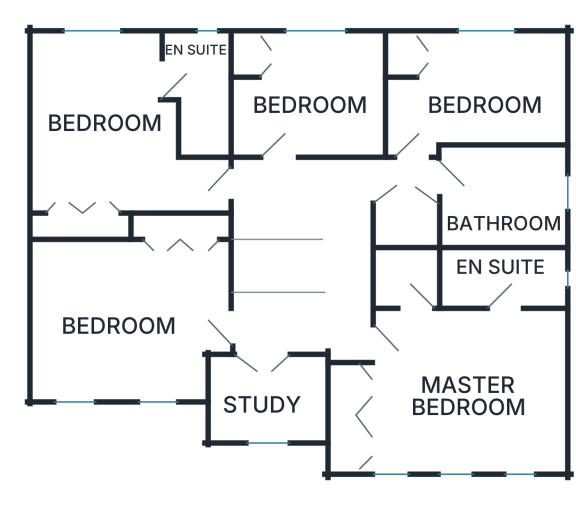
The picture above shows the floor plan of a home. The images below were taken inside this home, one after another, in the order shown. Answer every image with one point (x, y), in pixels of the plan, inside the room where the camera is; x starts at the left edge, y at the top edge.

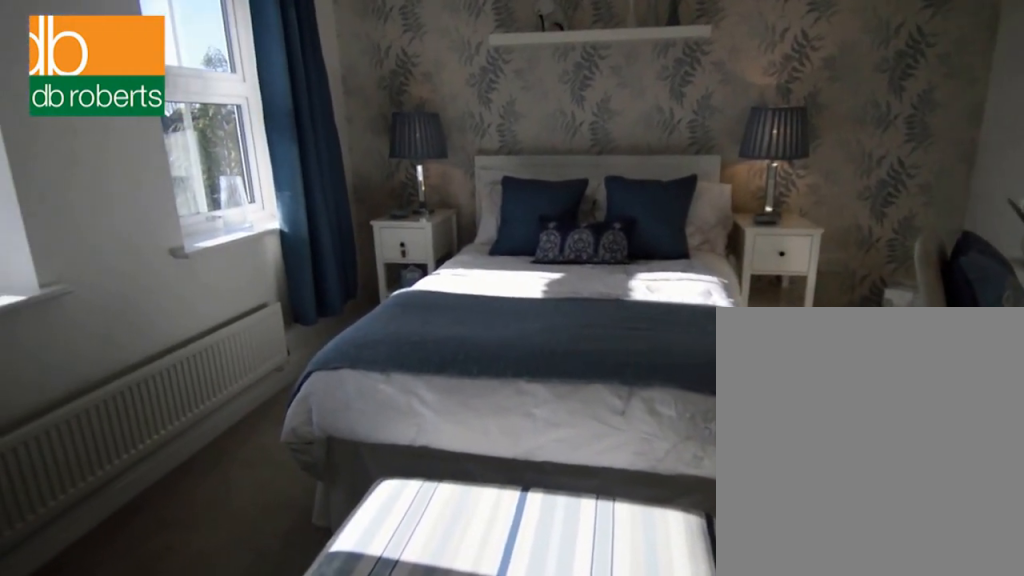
(133, 311)
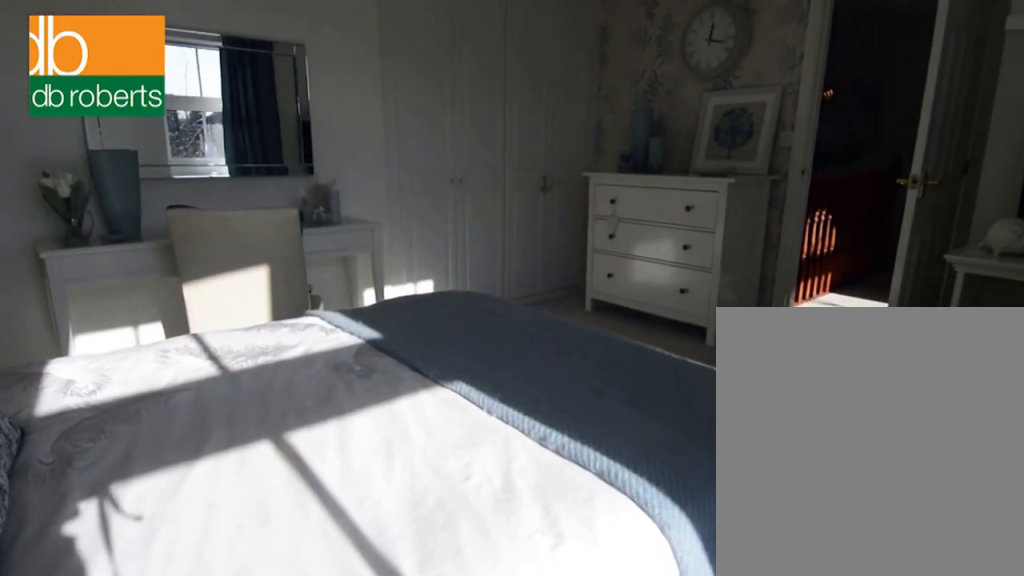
(133, 311)
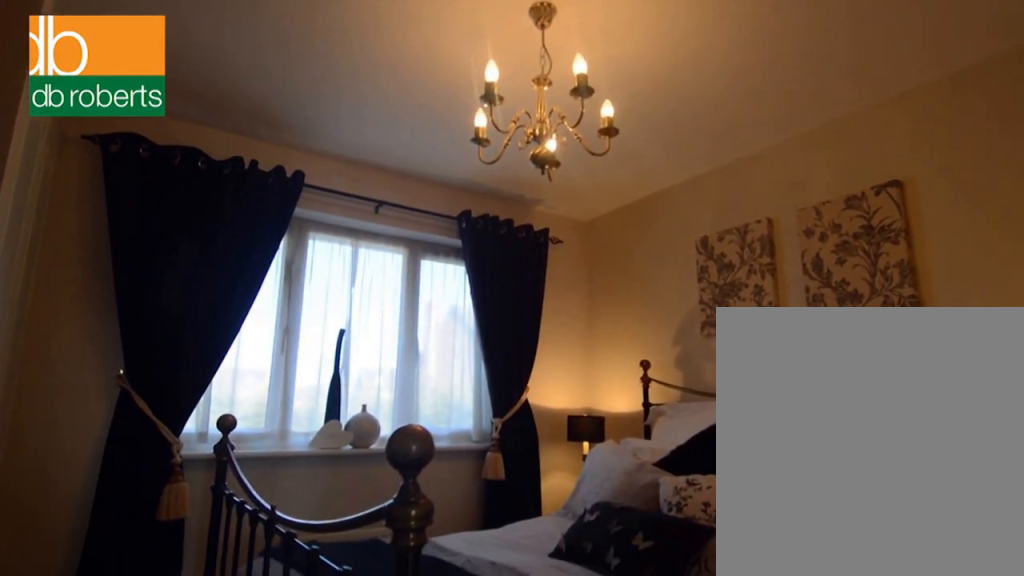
(309, 94)
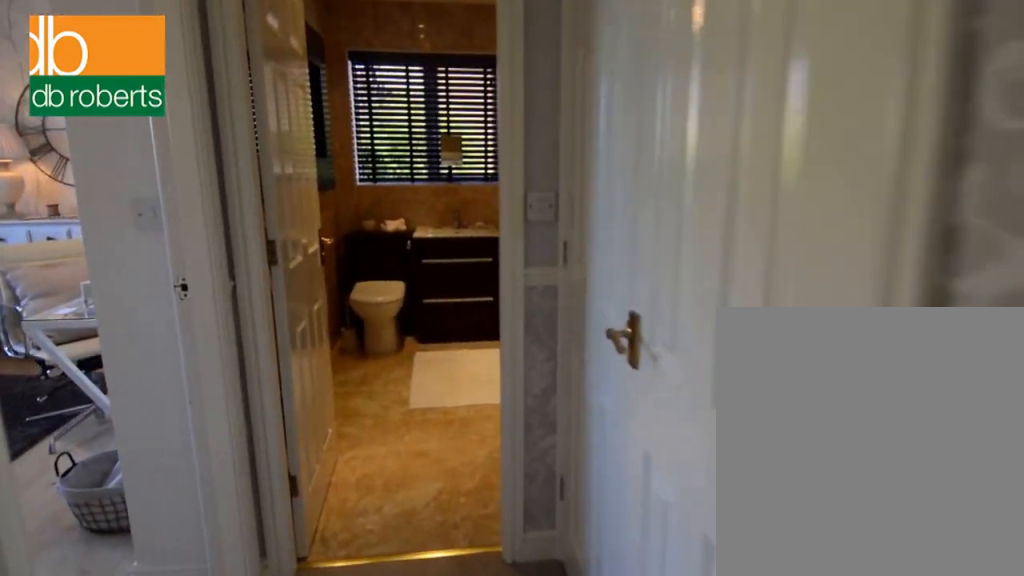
(320, 248)
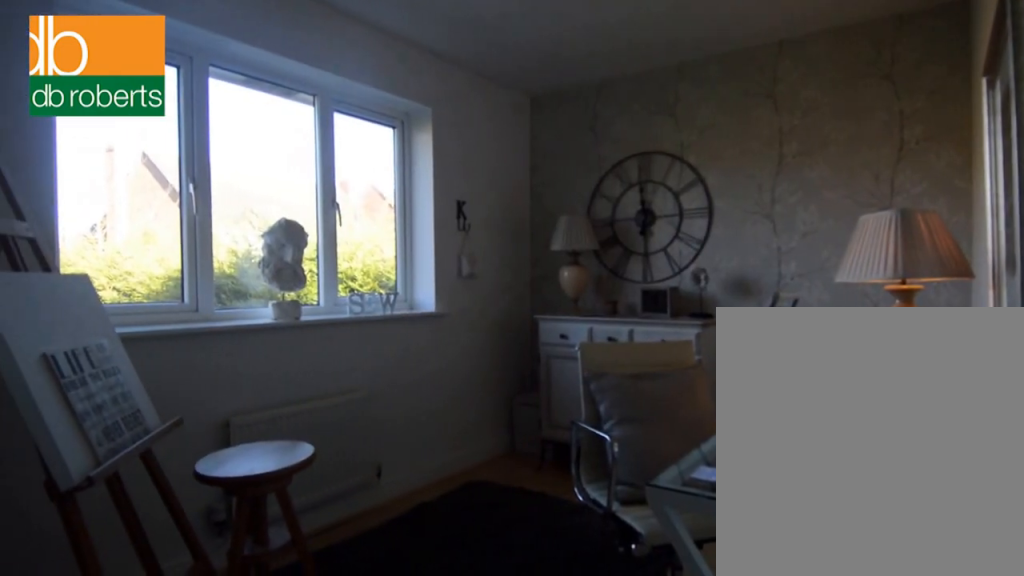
(473, 89)
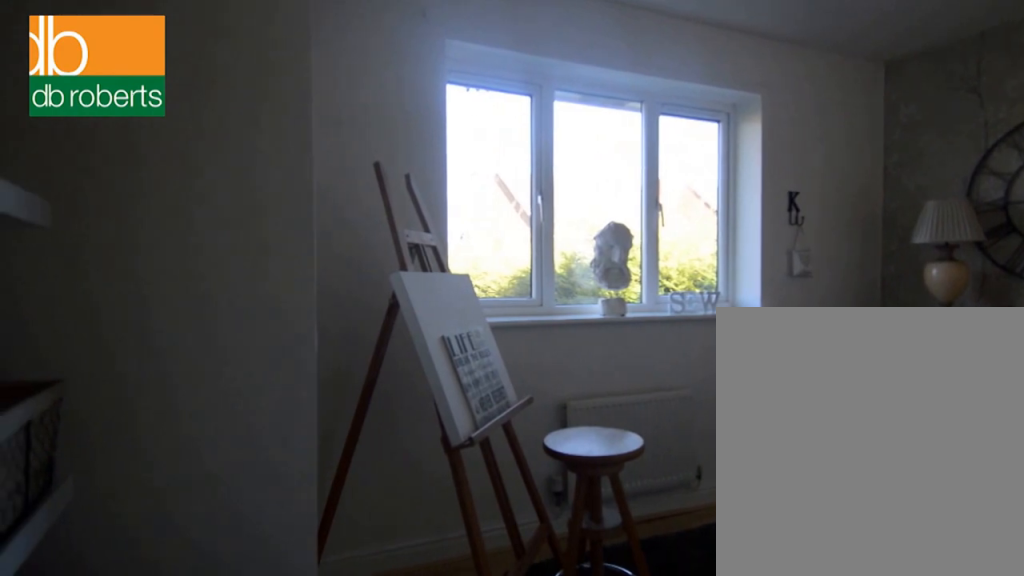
(473, 89)
